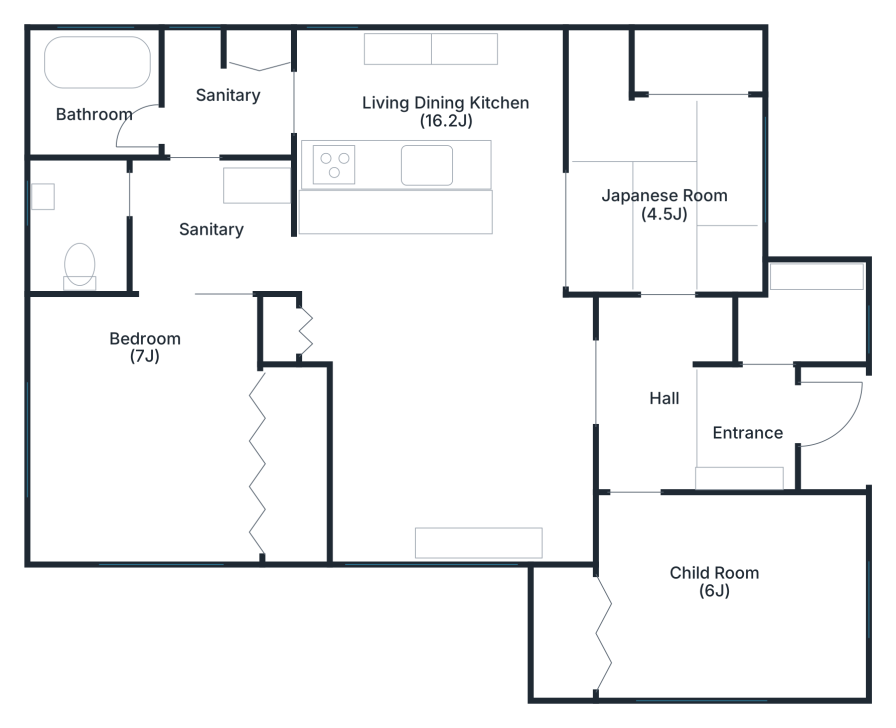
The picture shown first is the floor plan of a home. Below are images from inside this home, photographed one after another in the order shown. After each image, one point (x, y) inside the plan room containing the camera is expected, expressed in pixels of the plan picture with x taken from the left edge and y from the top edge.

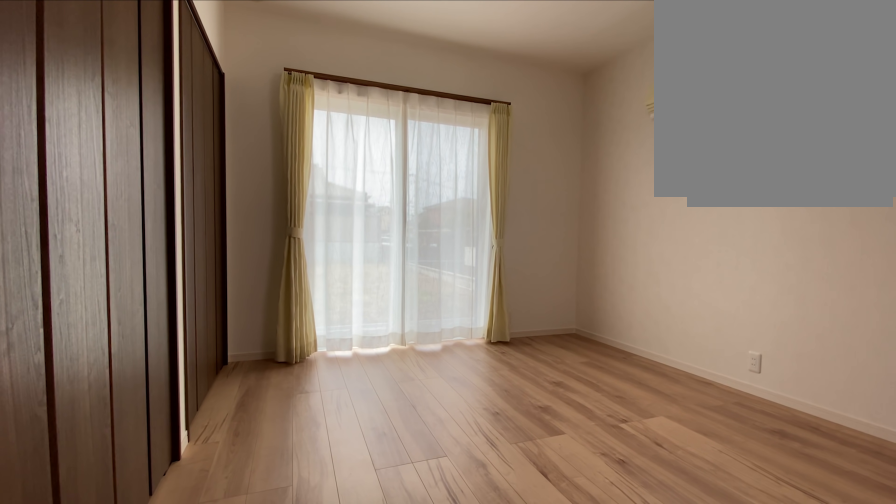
(145, 448)
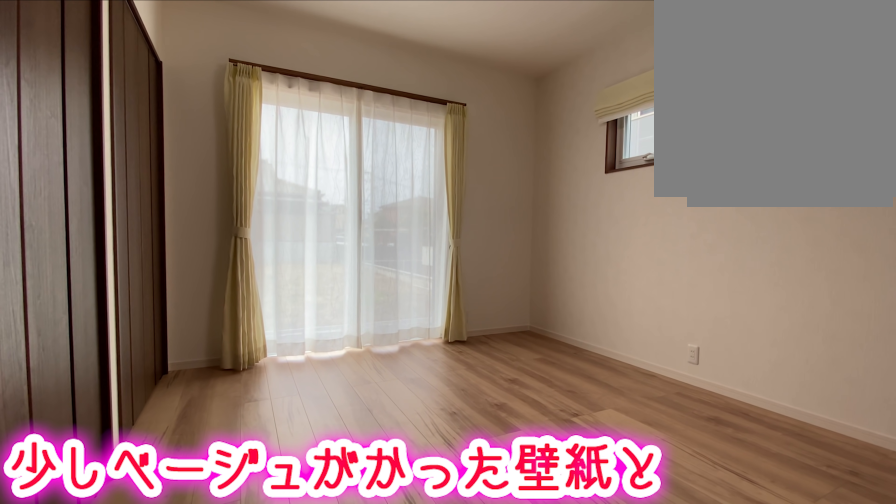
(146, 448)
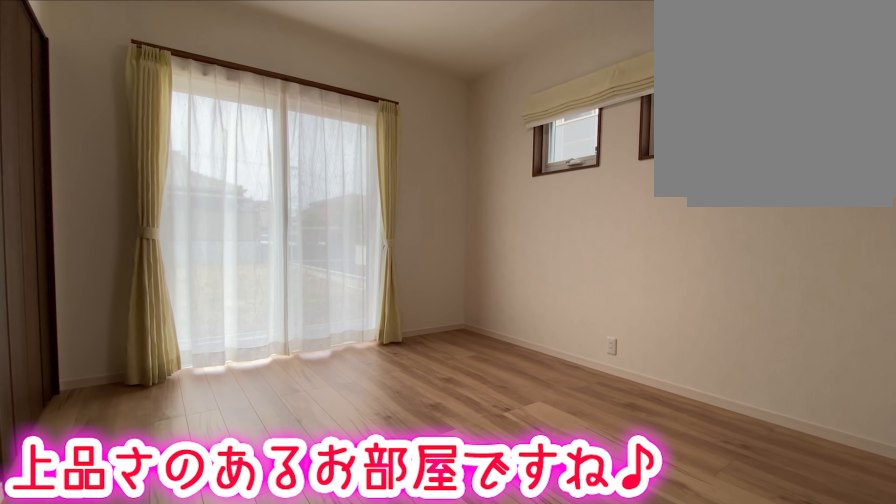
(108, 457)
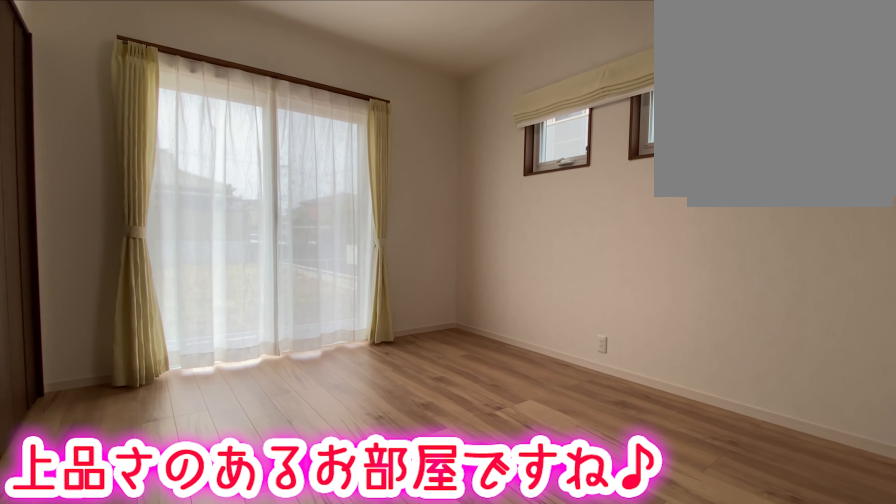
(102, 431)
